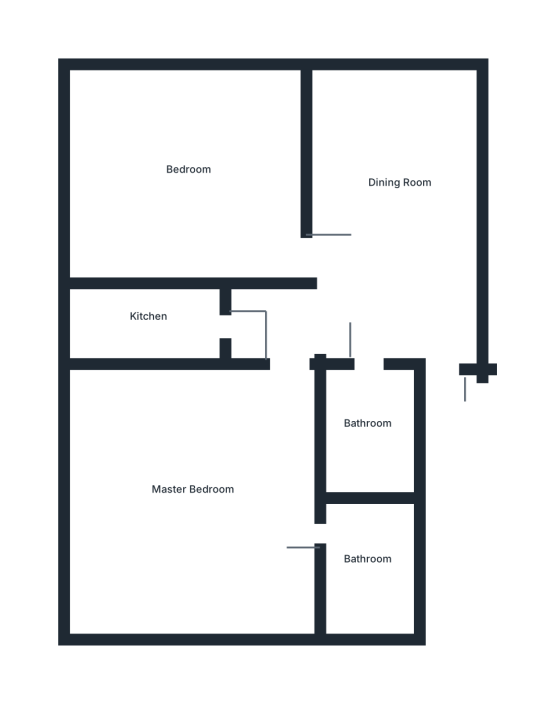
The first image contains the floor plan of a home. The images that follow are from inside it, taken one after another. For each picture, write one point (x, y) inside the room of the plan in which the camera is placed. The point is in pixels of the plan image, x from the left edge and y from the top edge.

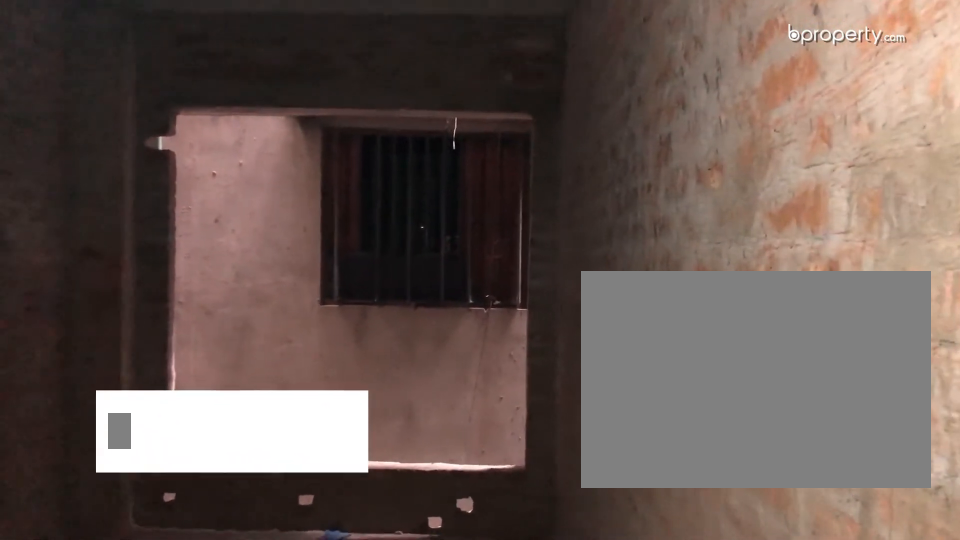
(394, 272)
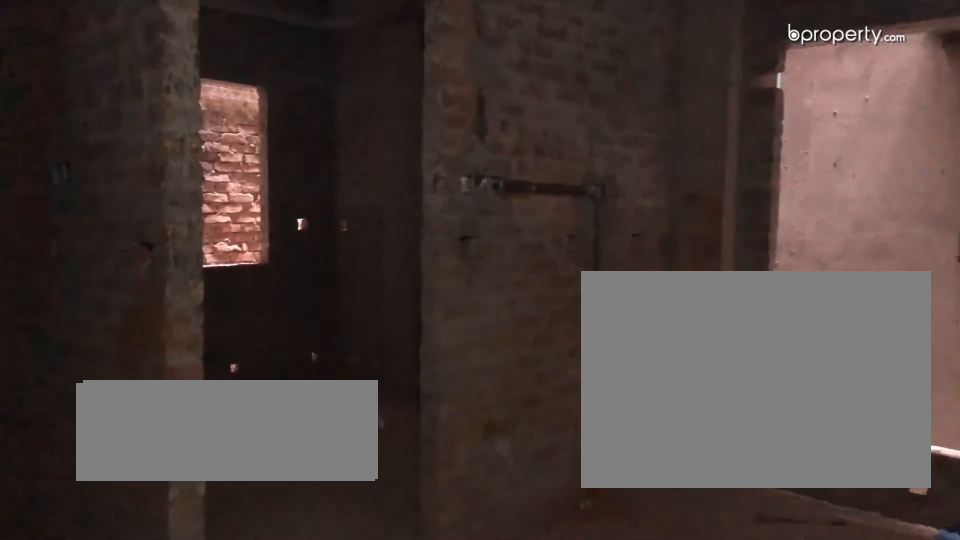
(394, 272)
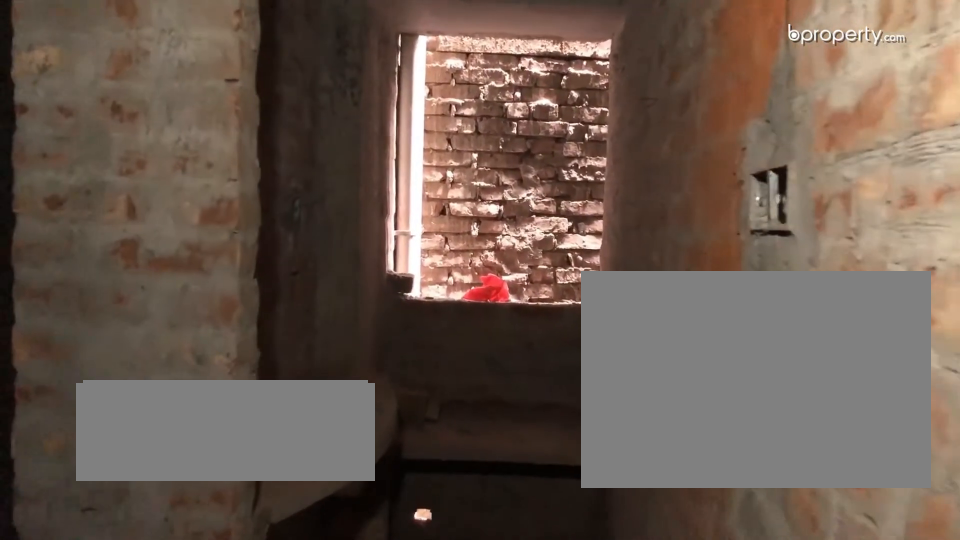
(166, 325)
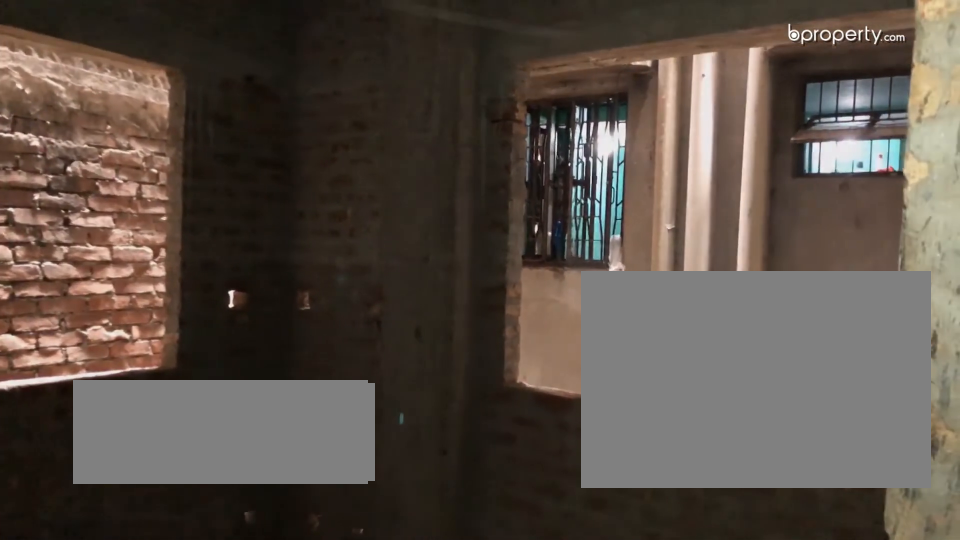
(188, 190)
